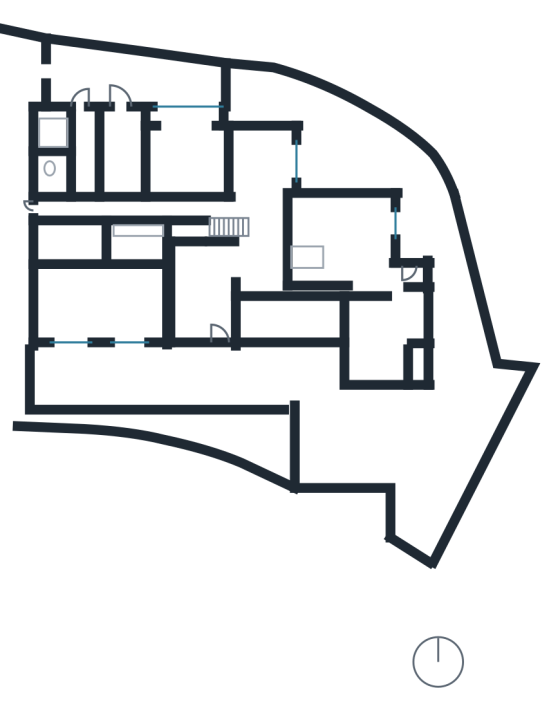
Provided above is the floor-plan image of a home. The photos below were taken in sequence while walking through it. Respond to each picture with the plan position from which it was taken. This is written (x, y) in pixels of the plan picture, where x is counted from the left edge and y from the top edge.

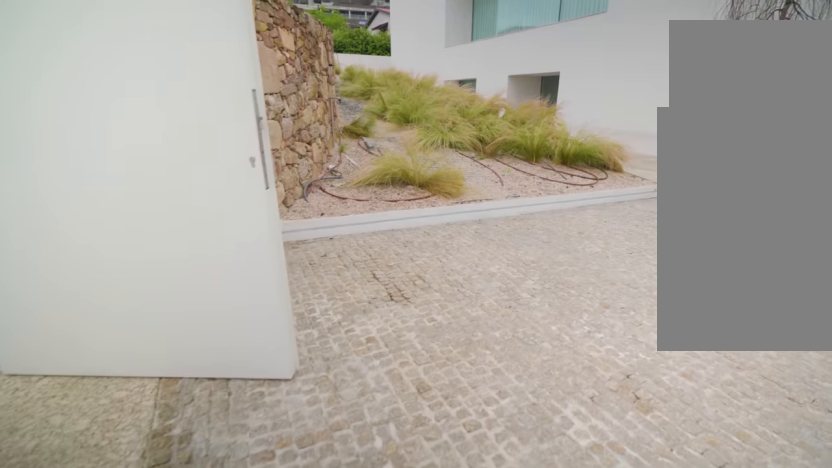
(315, 469)
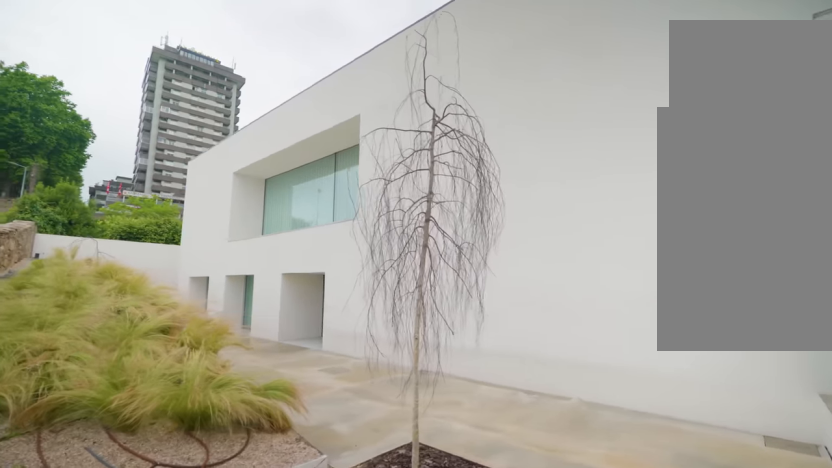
(311, 442)
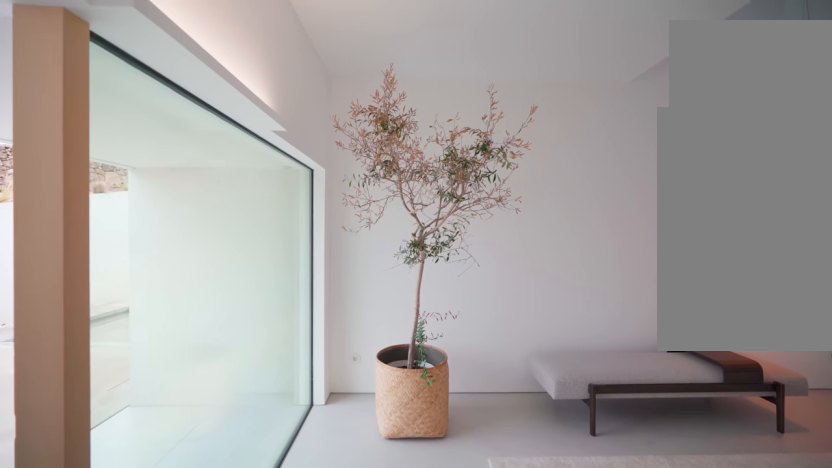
(219, 328)
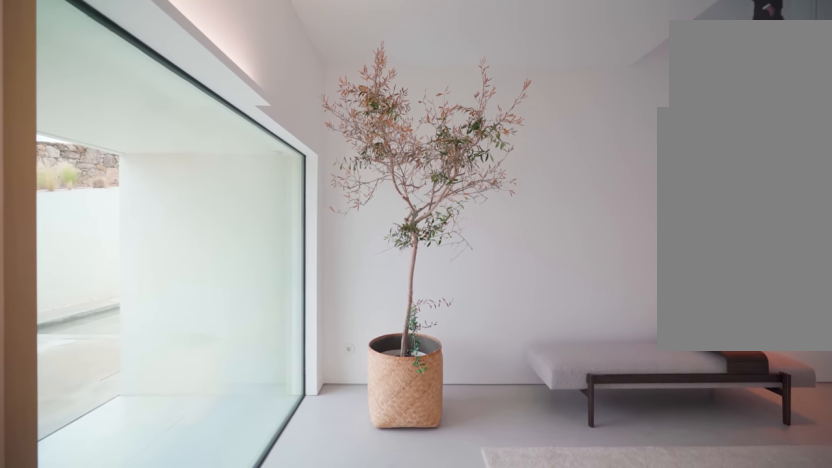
(220, 326)
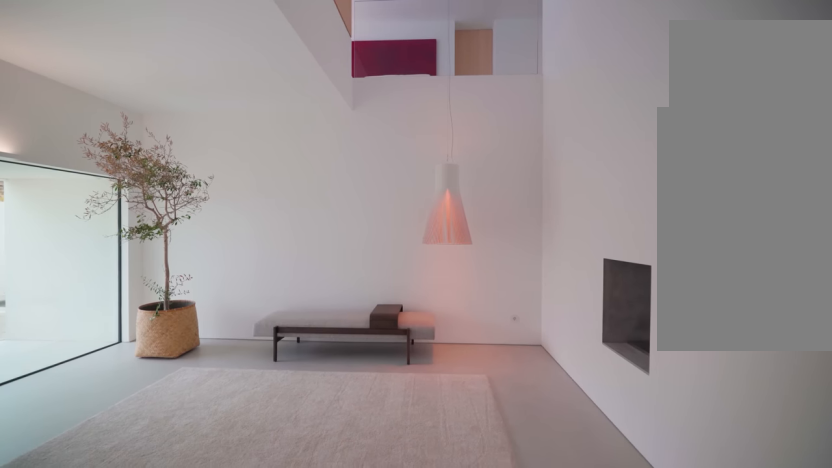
(226, 270)
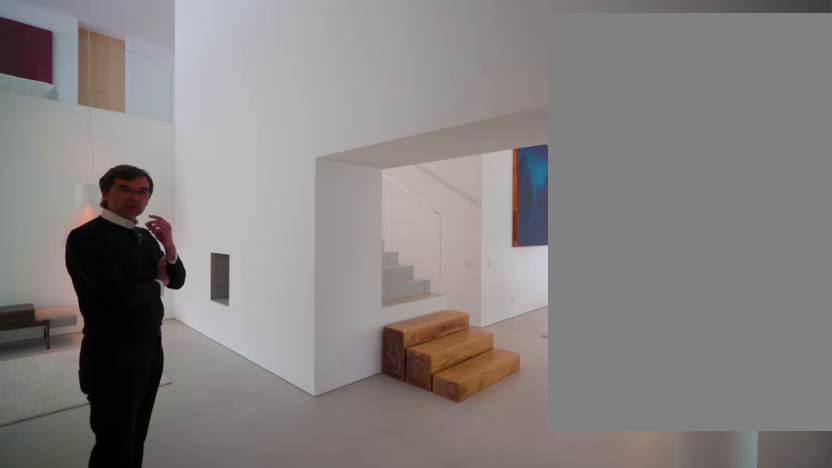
(275, 261)
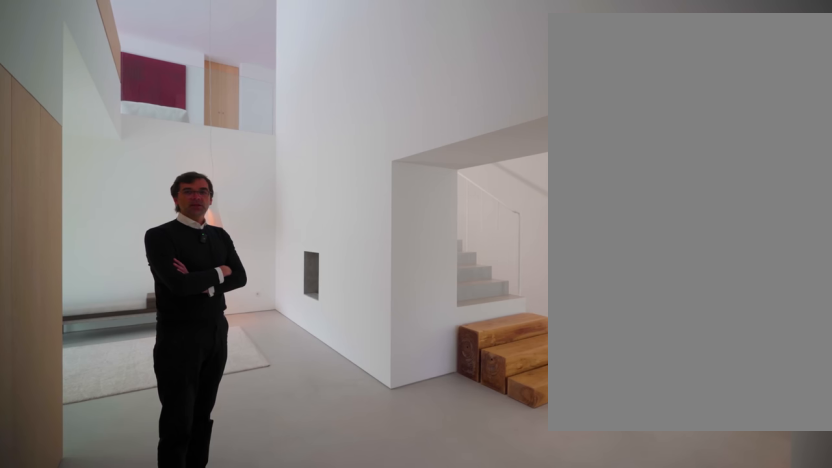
(274, 261)
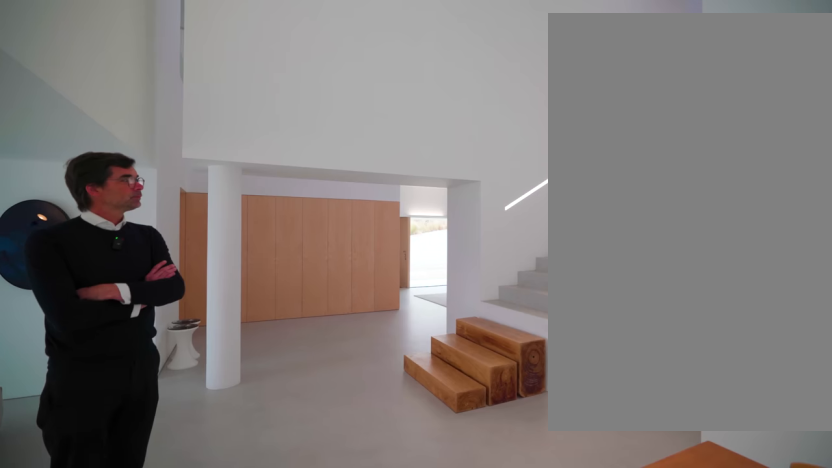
(272, 151)
